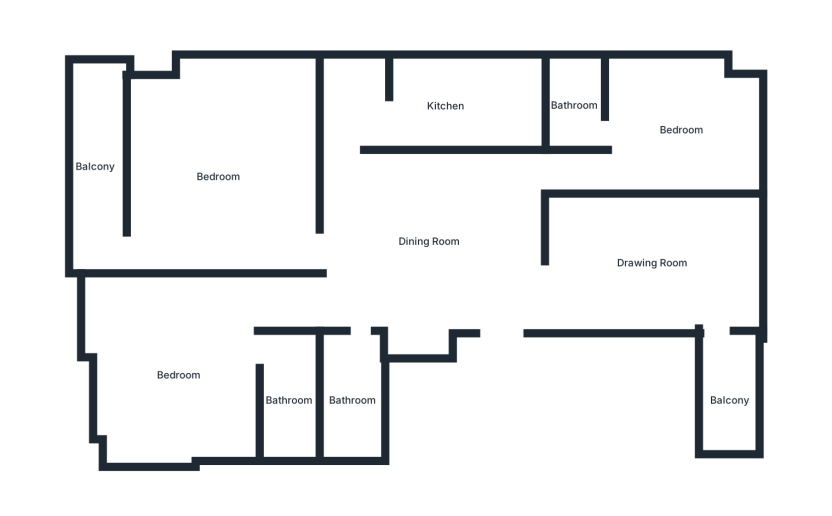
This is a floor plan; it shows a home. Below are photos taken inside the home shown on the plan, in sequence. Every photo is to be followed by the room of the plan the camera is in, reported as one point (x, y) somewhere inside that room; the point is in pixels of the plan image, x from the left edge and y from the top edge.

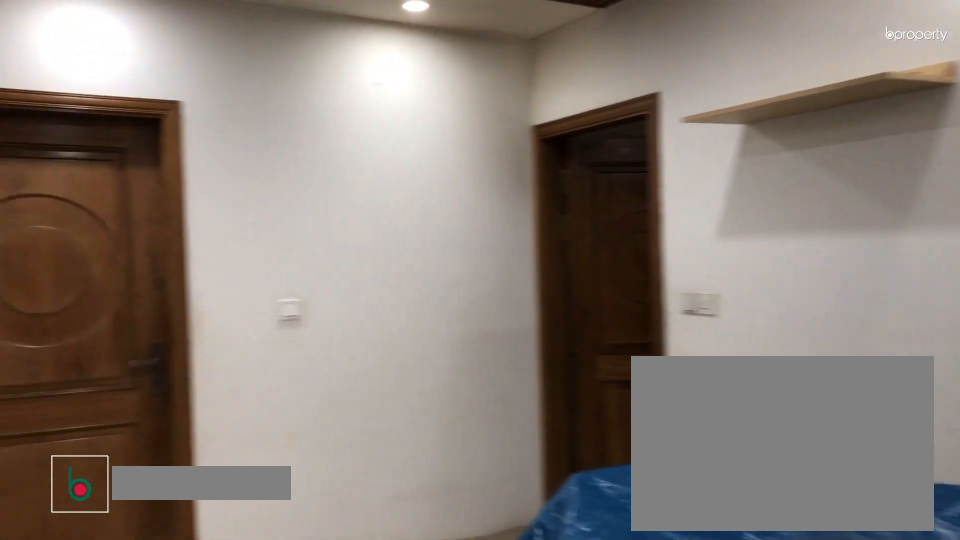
(431, 242)
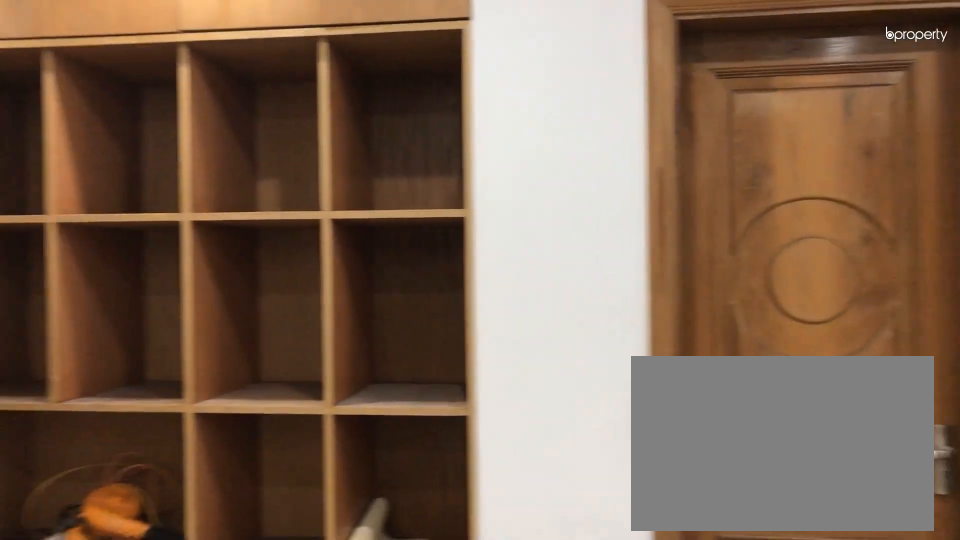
(431, 242)
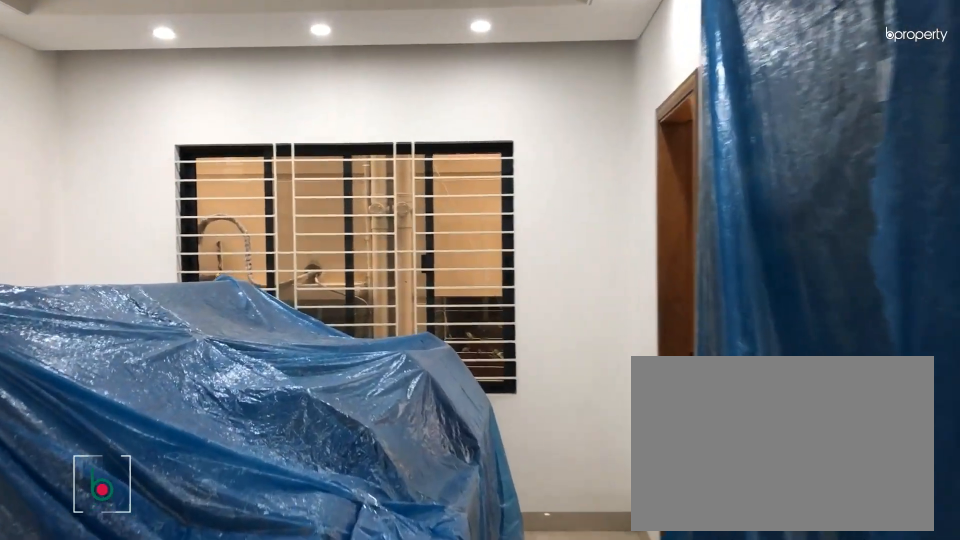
(649, 262)
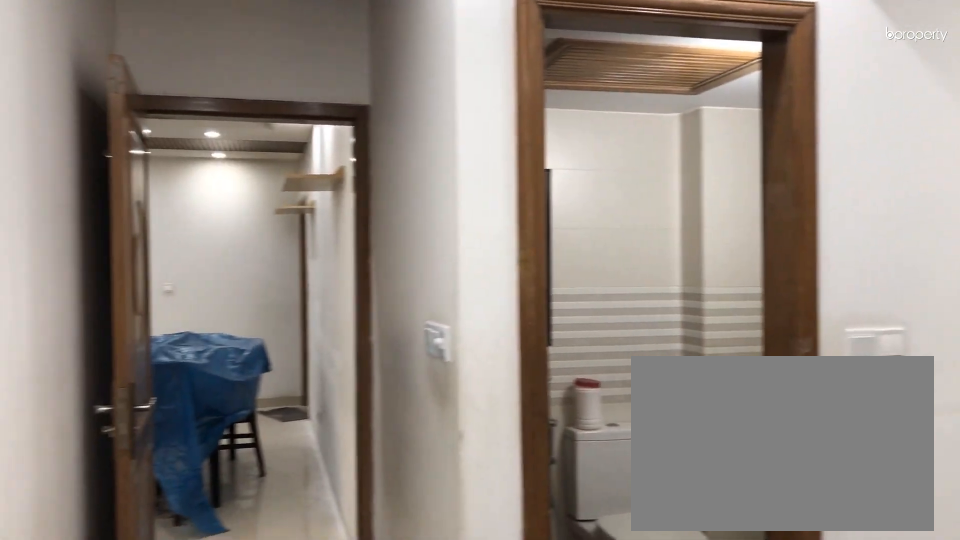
(684, 130)
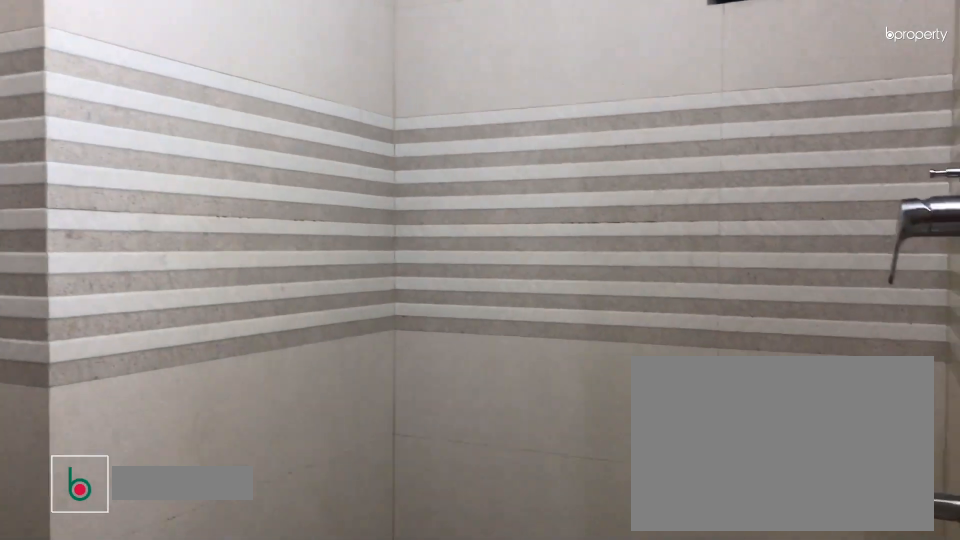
(574, 104)
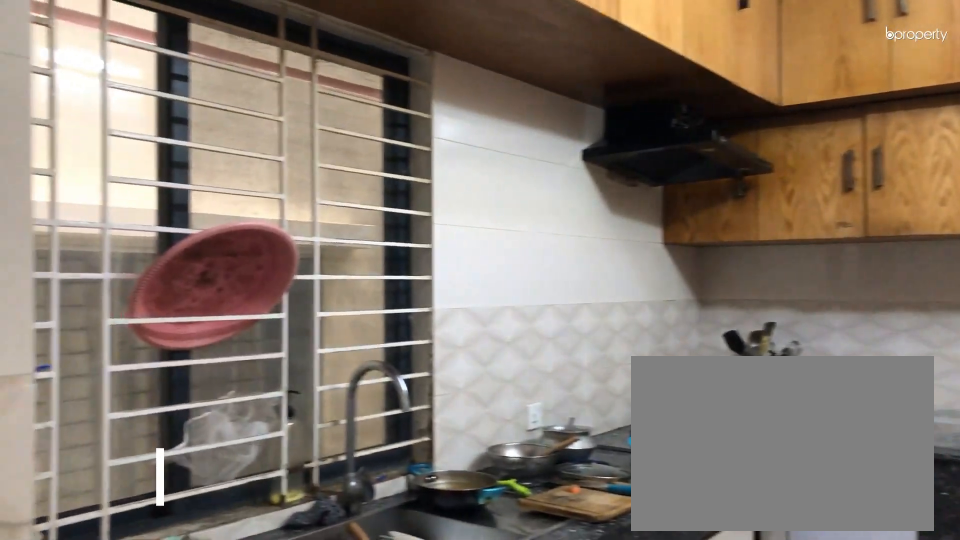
(446, 105)
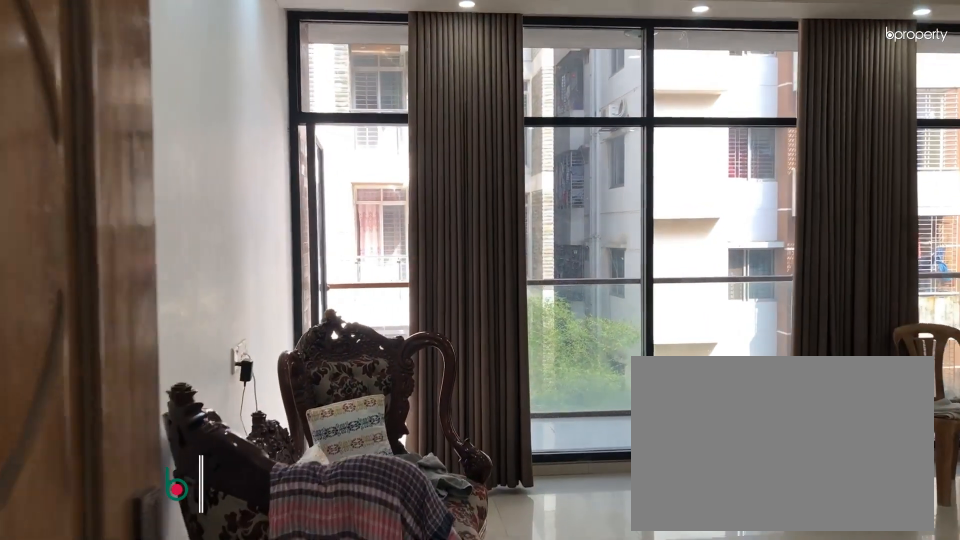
(219, 177)
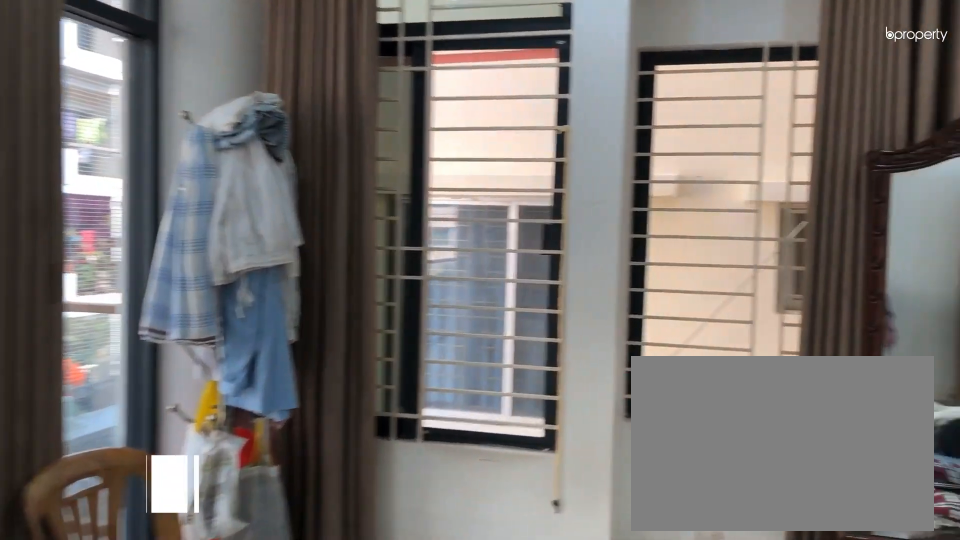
(219, 177)
